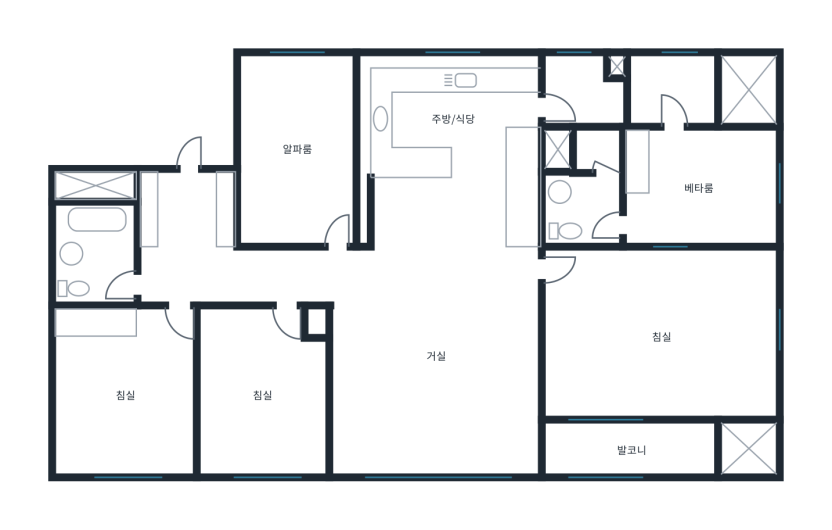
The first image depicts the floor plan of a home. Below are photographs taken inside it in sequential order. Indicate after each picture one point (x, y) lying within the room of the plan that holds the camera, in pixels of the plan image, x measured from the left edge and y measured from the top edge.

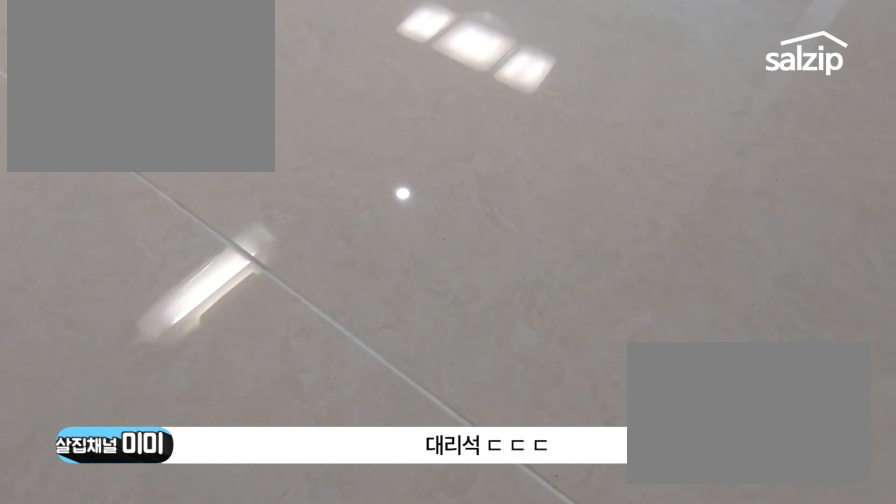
(438, 372)
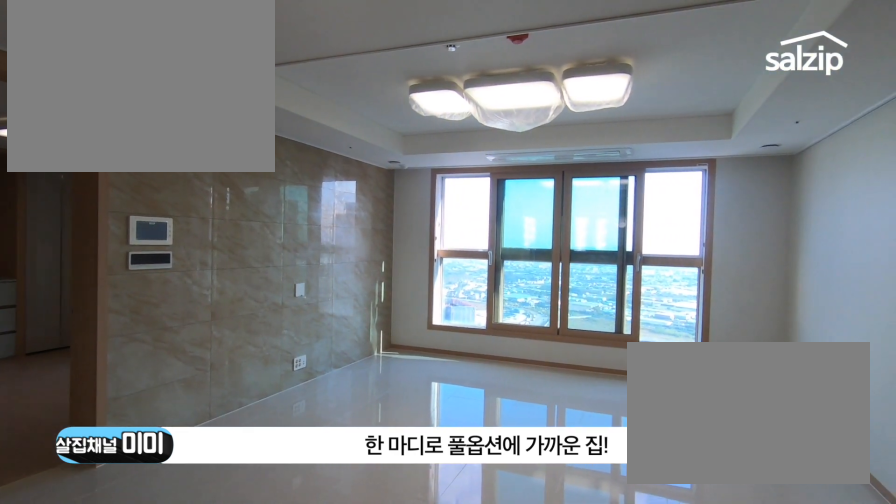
(402, 329)
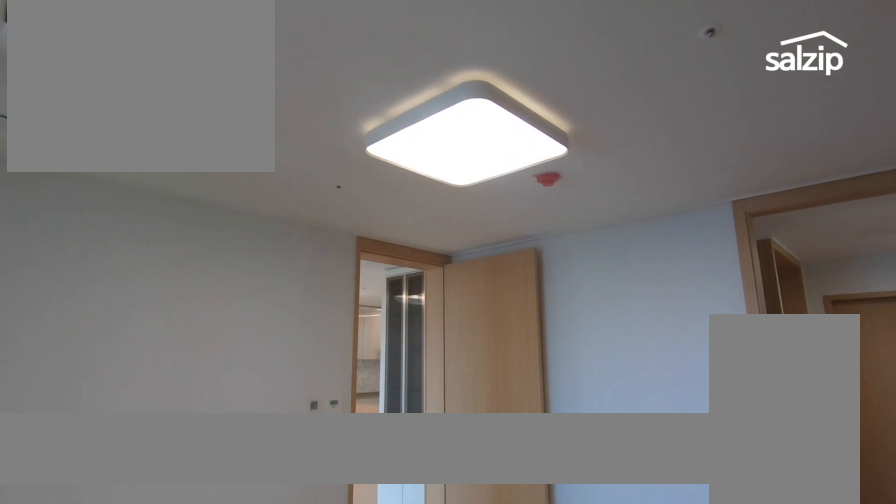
(659, 336)
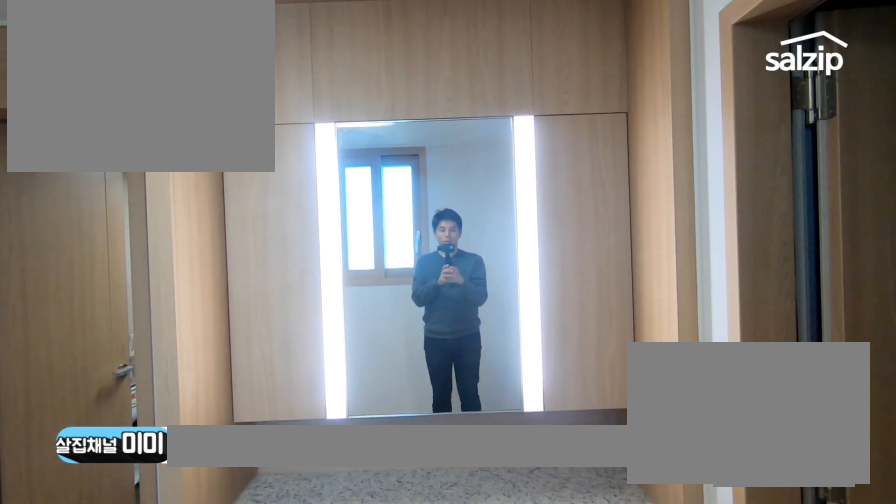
(693, 188)
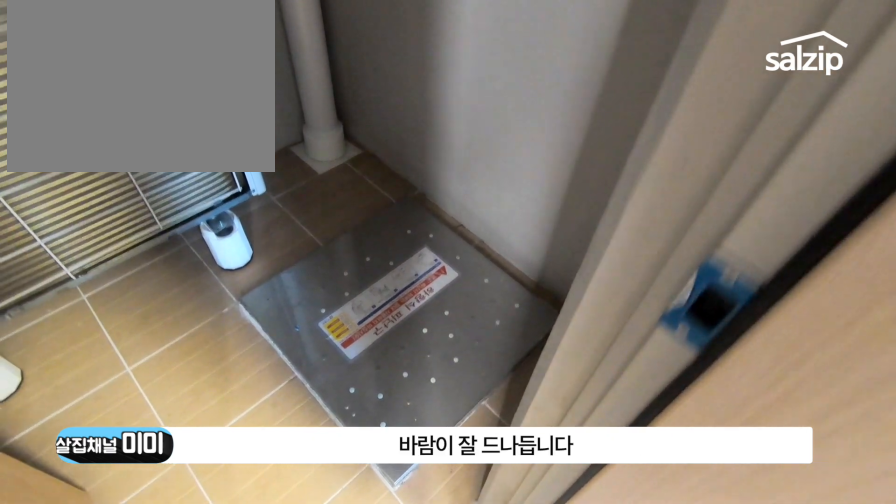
(698, 93)
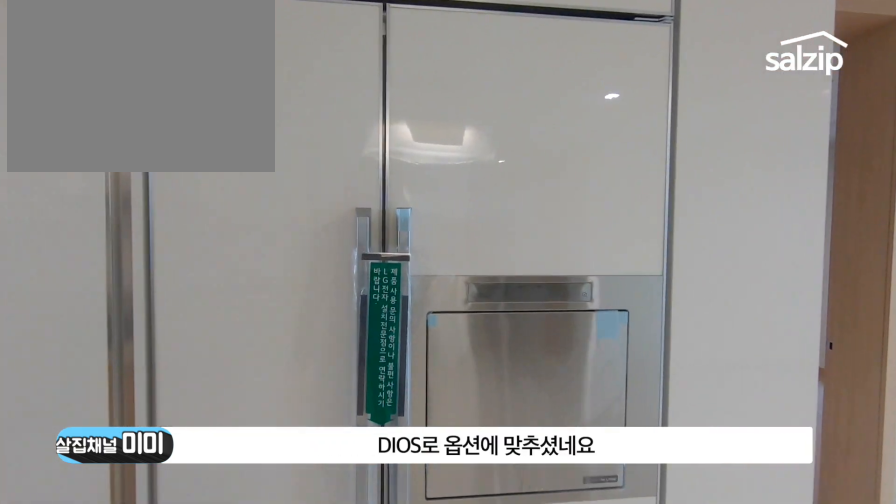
(448, 123)
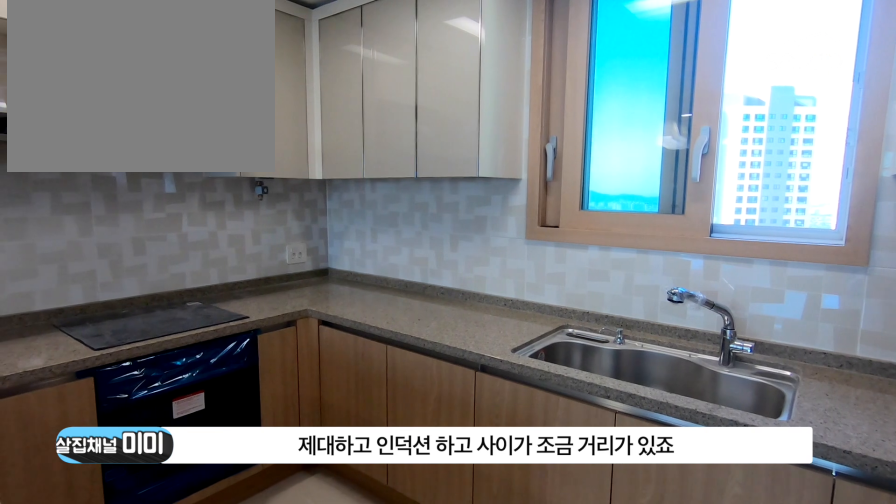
(448, 124)
